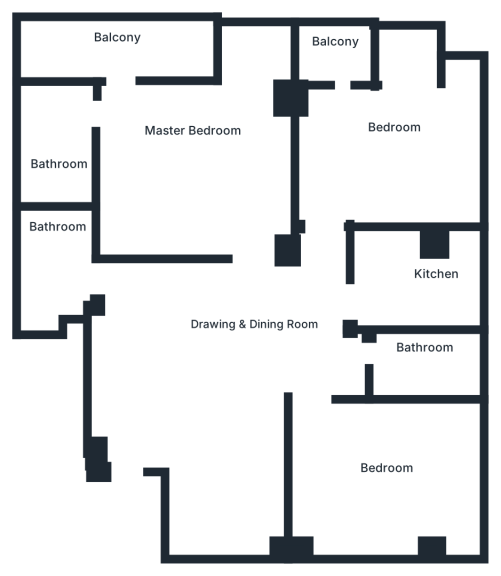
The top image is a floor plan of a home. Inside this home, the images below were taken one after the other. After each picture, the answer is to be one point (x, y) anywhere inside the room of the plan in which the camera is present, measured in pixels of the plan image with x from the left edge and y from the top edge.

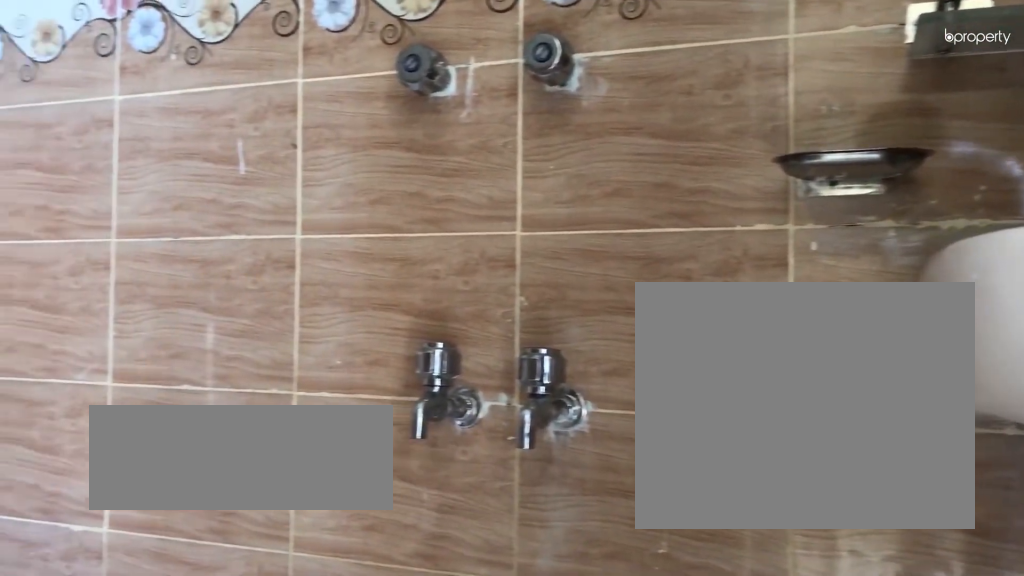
(68, 154)
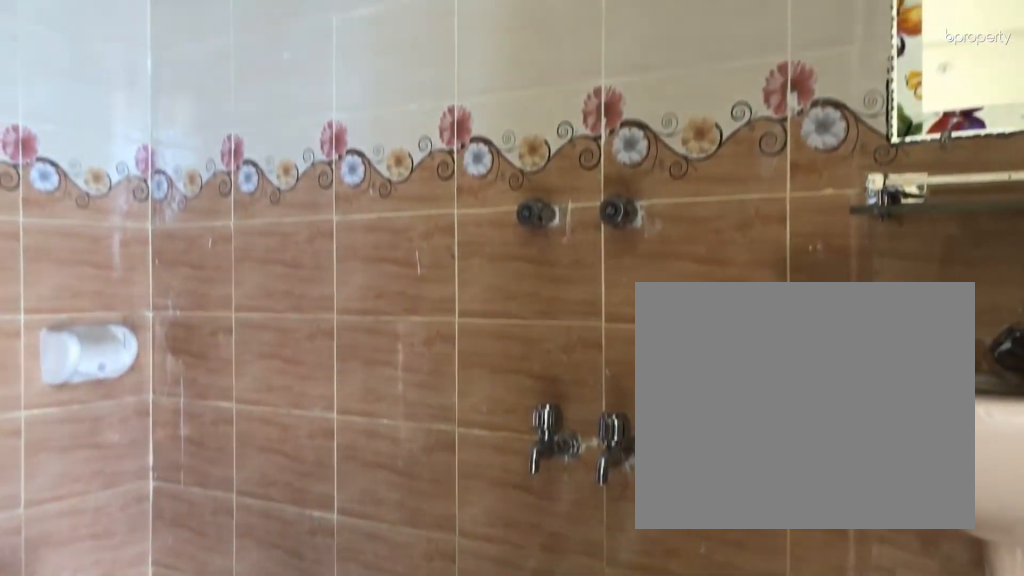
(68, 154)
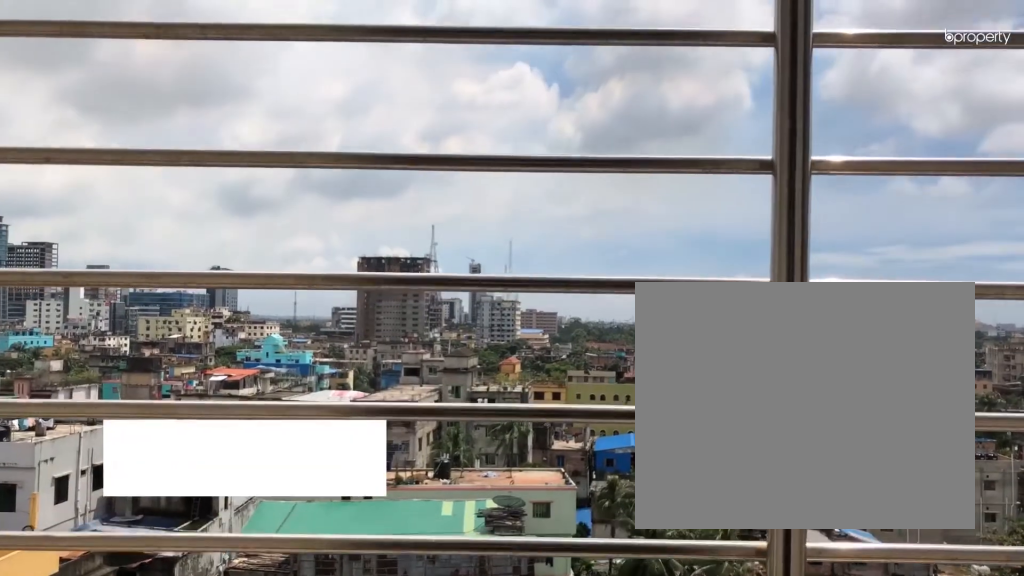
(106, 49)
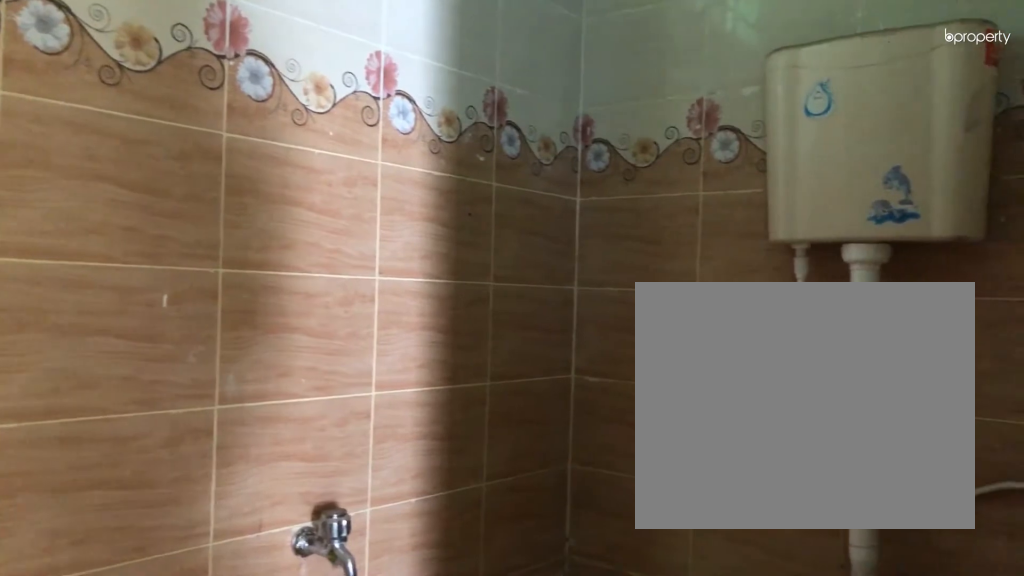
(51, 246)
